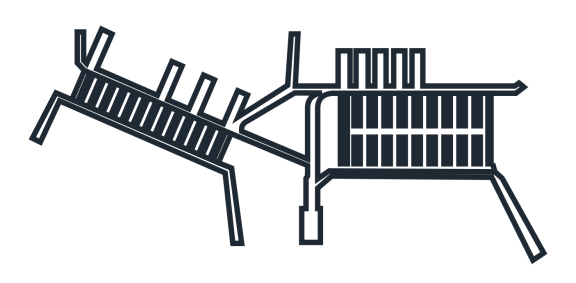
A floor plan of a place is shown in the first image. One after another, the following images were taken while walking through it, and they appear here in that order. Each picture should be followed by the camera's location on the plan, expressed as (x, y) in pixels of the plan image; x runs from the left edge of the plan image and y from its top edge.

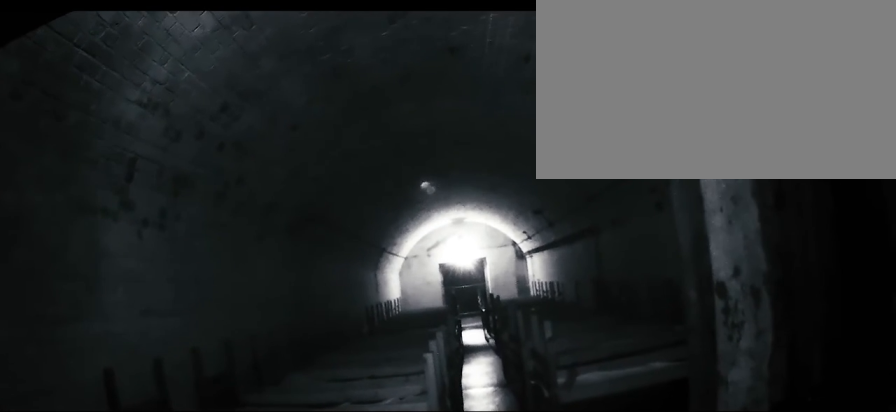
(184, 103)
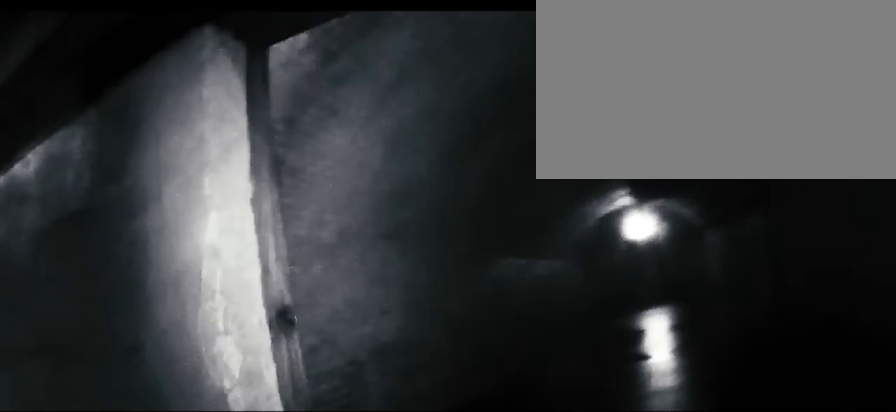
(157, 88)
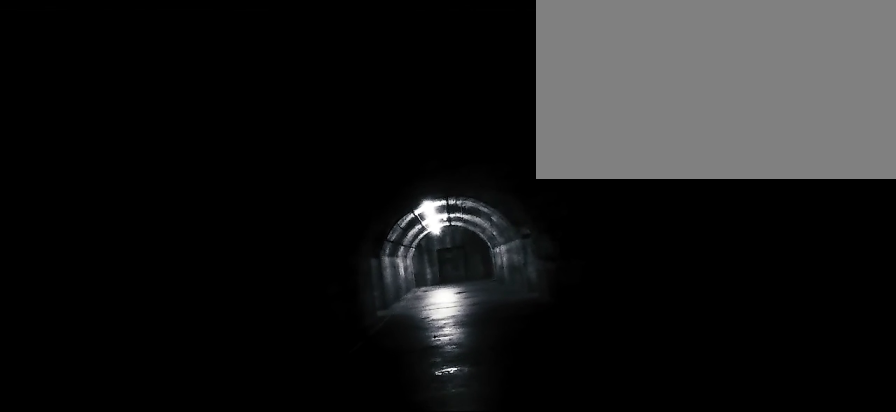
(294, 44)
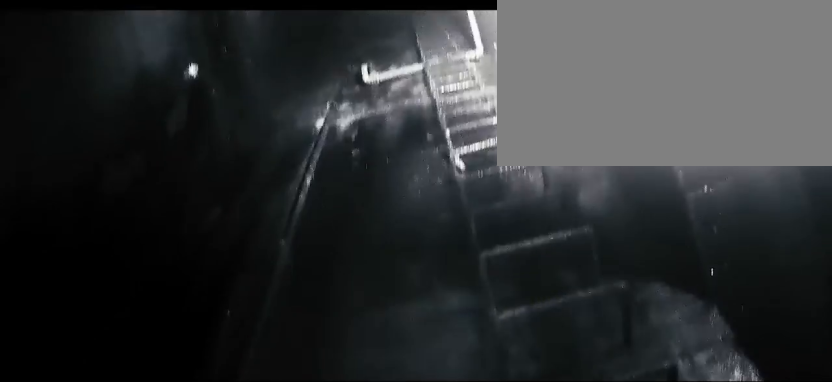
(294, 44)
